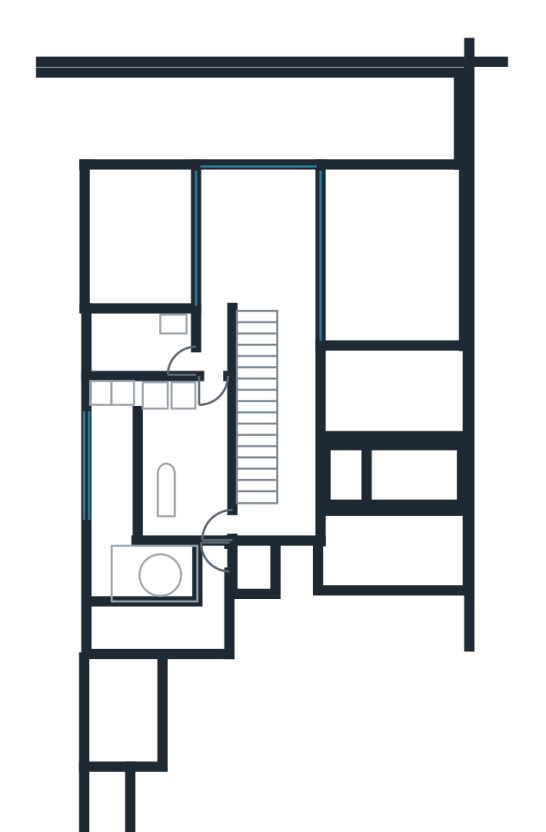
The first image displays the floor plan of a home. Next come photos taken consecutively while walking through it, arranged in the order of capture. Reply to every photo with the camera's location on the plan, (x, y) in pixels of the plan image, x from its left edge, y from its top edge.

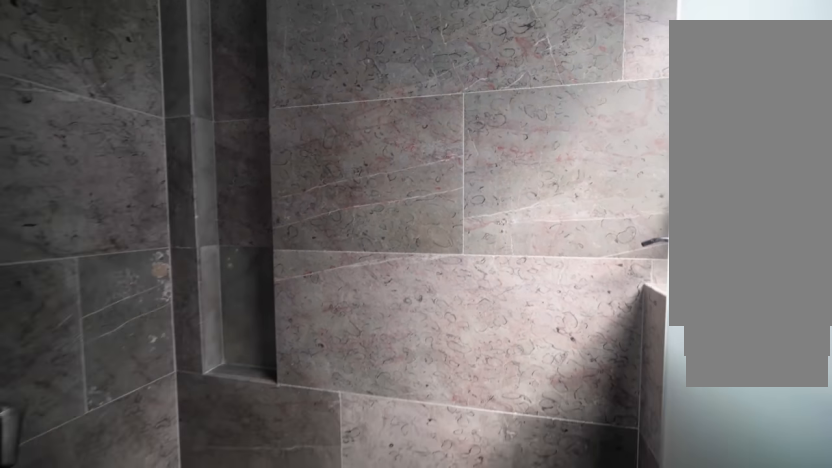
(137, 633)
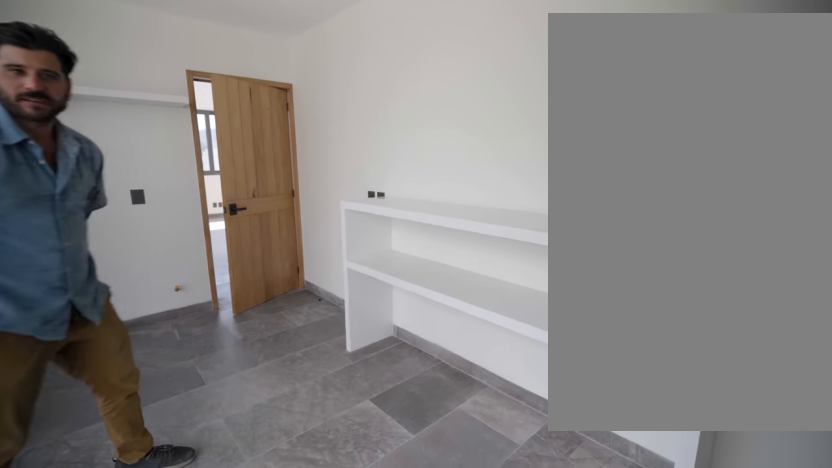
(187, 499)
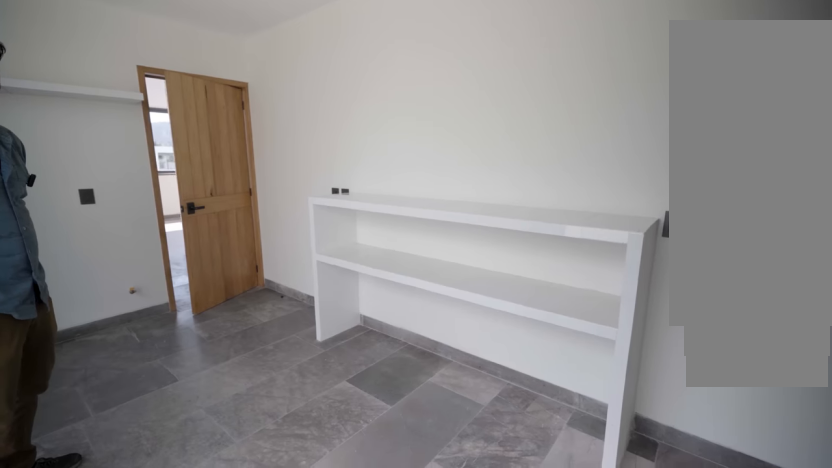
(187, 498)
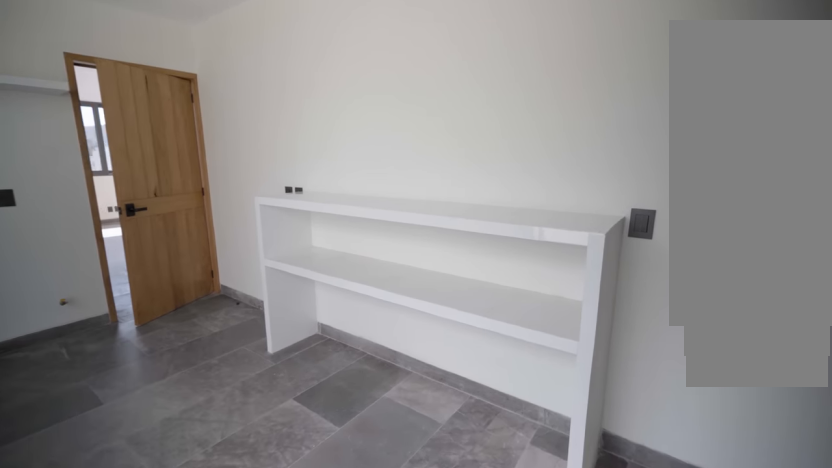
(186, 499)
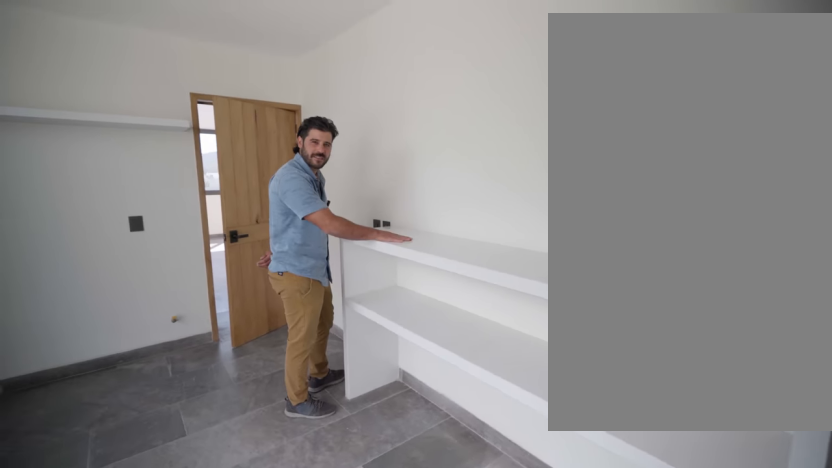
(198, 495)
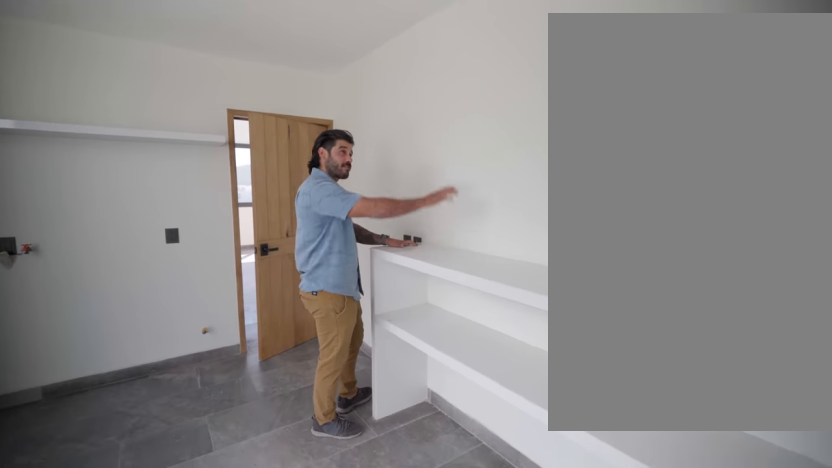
(201, 482)
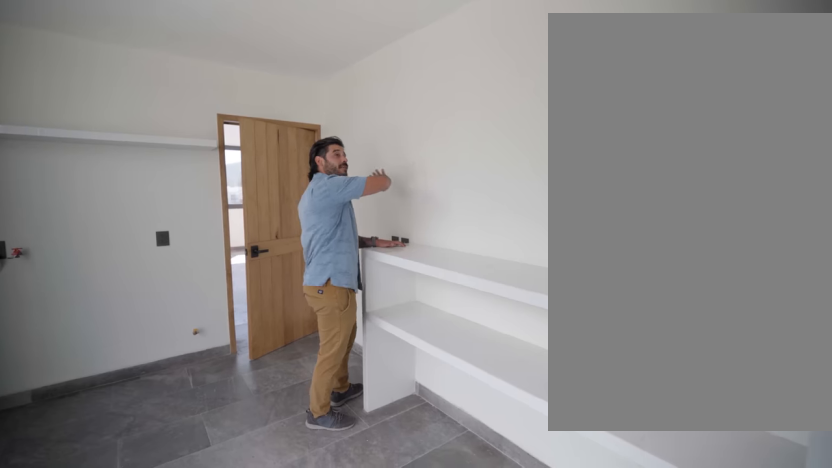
(201, 482)
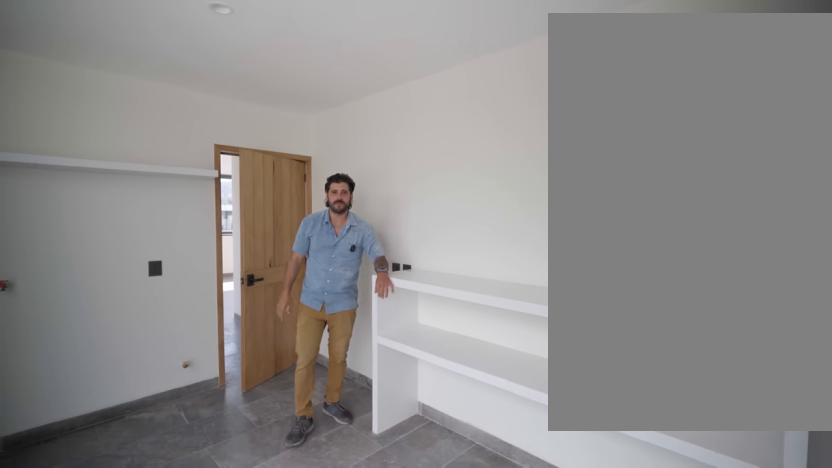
(201, 482)
